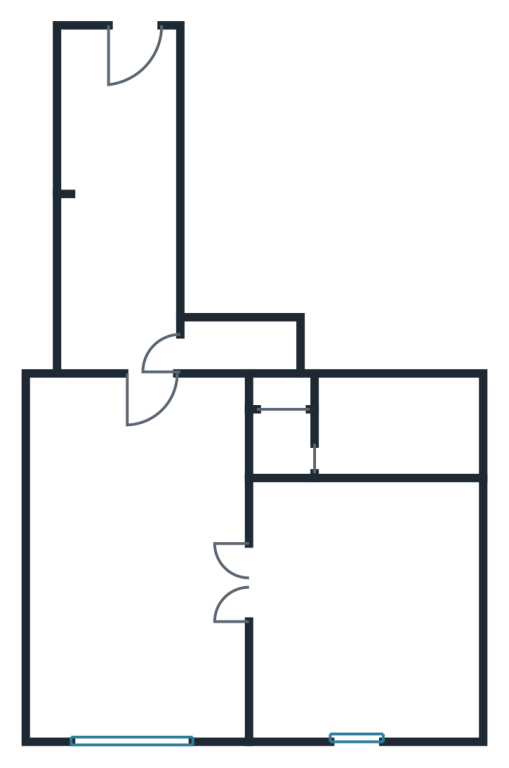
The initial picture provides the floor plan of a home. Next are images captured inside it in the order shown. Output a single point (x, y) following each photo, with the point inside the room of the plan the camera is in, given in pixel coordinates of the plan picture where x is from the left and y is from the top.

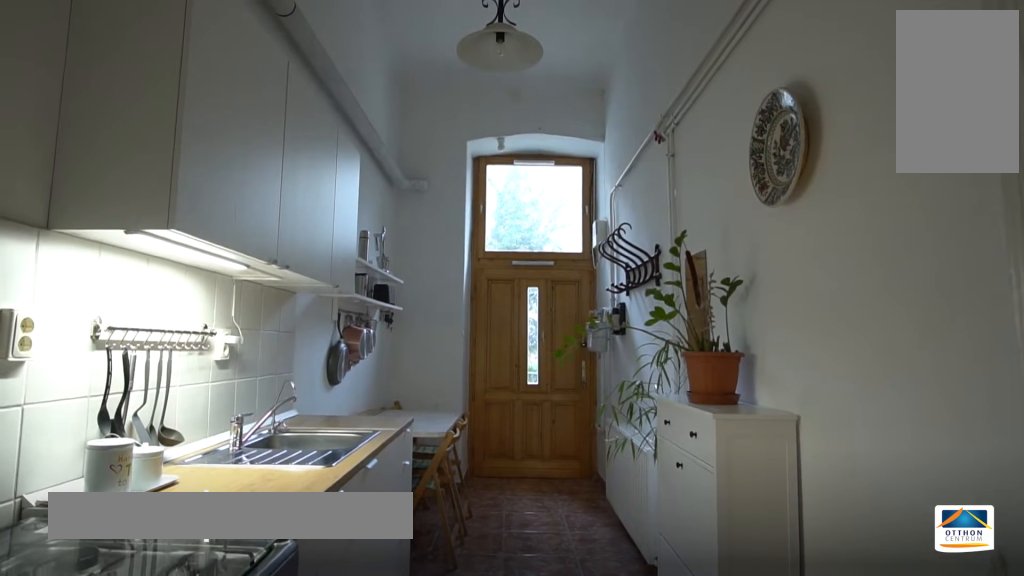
(126, 213)
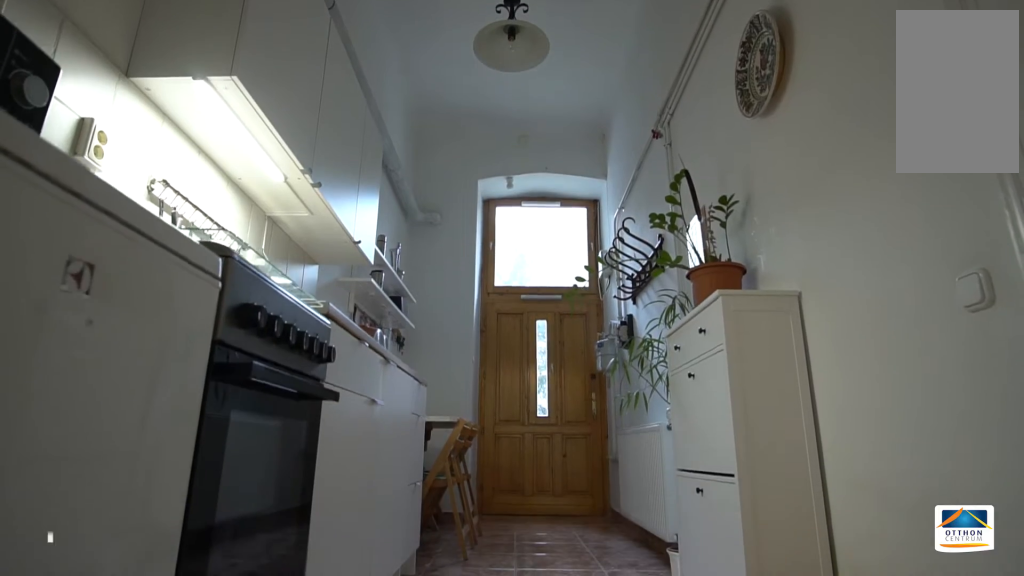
(126, 213)
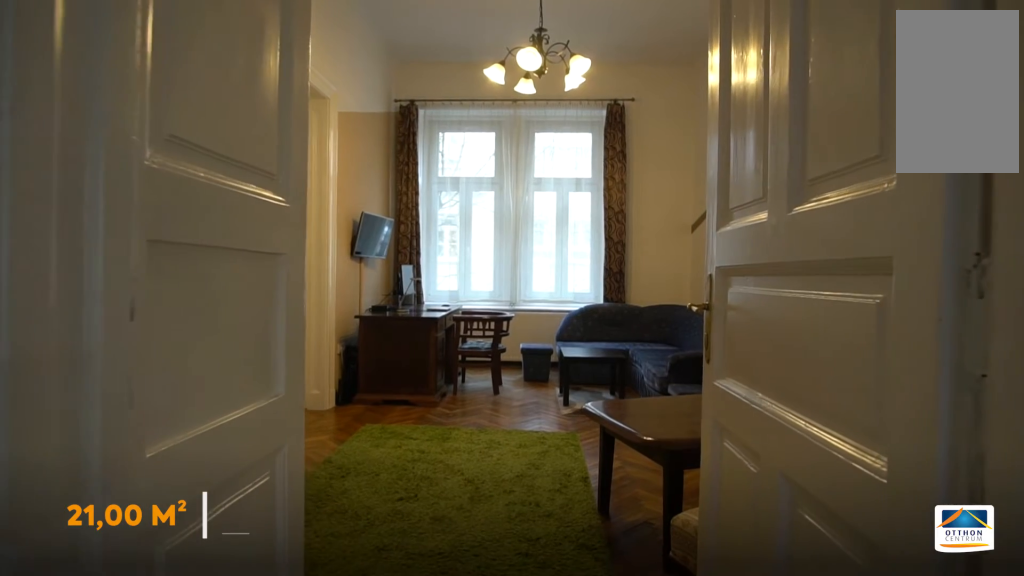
(144, 561)
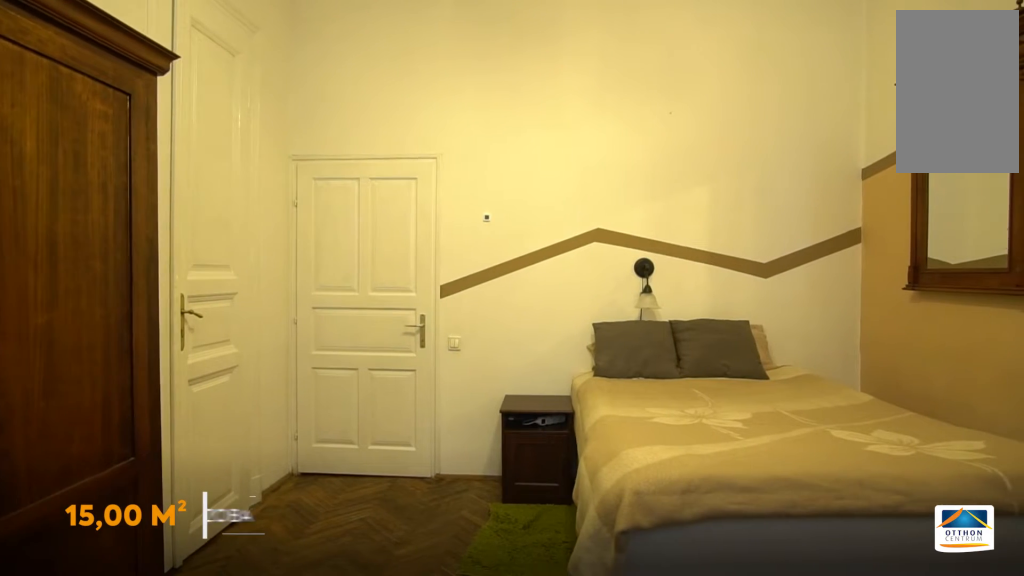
(378, 598)
